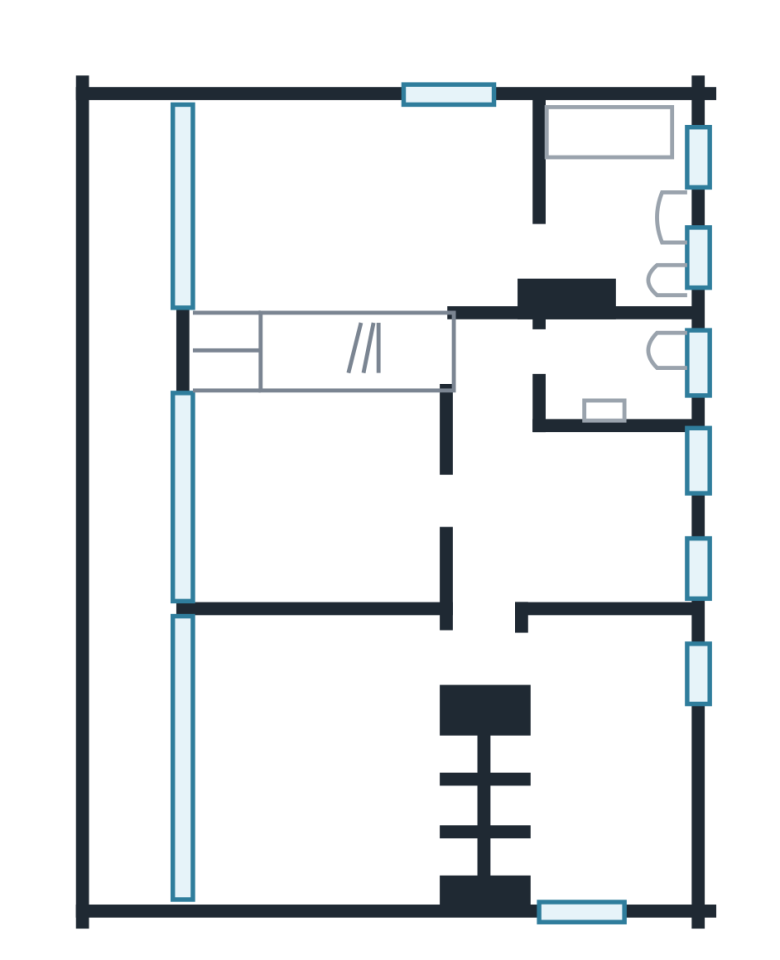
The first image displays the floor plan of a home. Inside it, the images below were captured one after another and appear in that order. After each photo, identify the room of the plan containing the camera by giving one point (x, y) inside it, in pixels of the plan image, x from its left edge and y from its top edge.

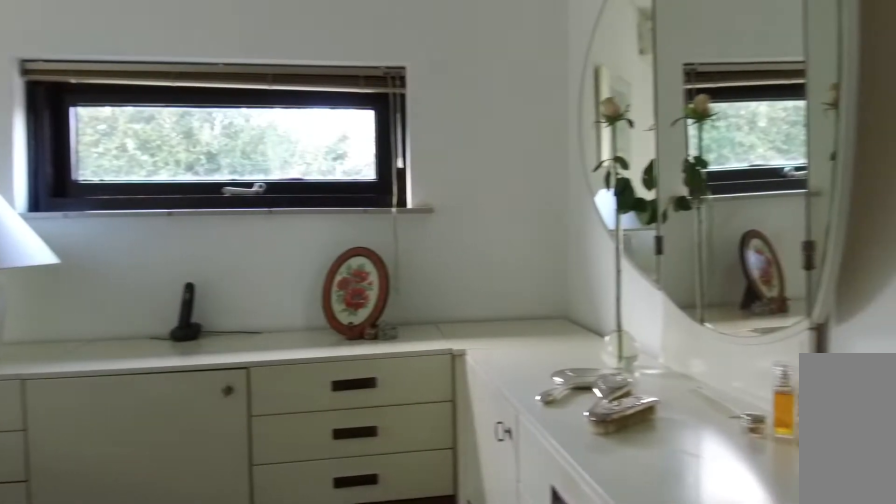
(368, 211)
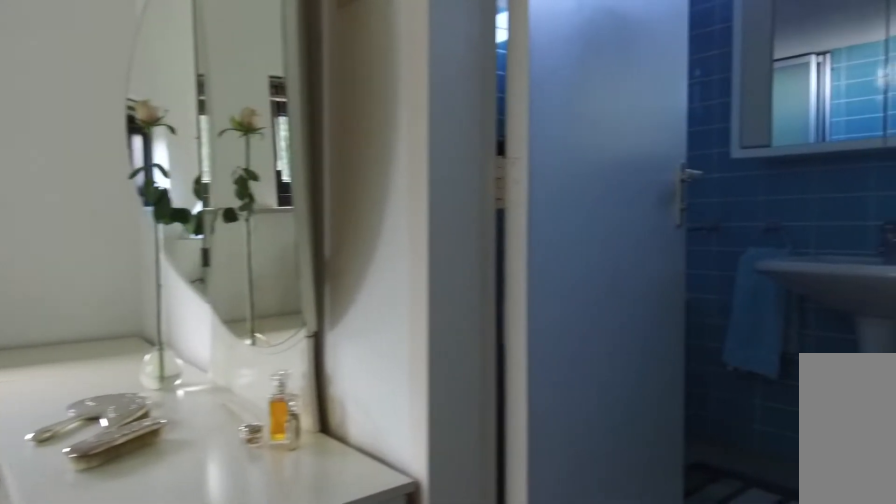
(368, 211)
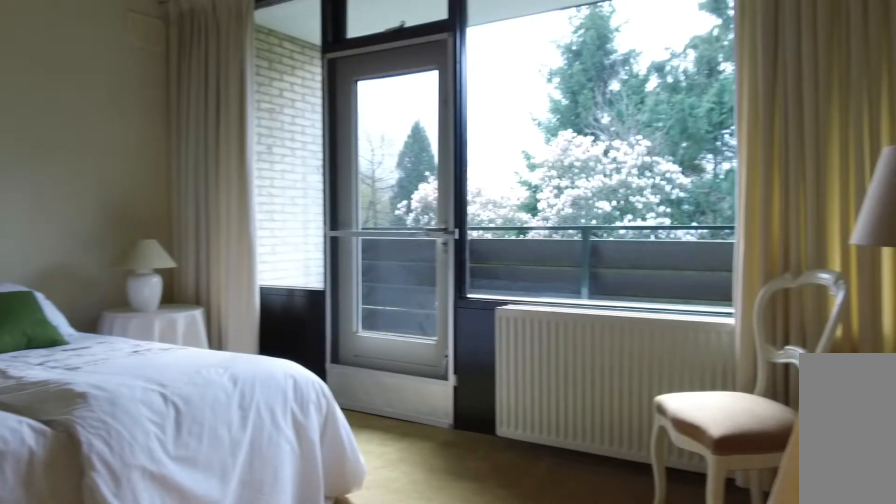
(322, 759)
